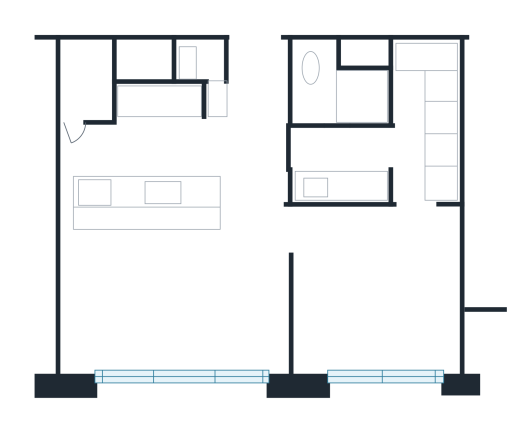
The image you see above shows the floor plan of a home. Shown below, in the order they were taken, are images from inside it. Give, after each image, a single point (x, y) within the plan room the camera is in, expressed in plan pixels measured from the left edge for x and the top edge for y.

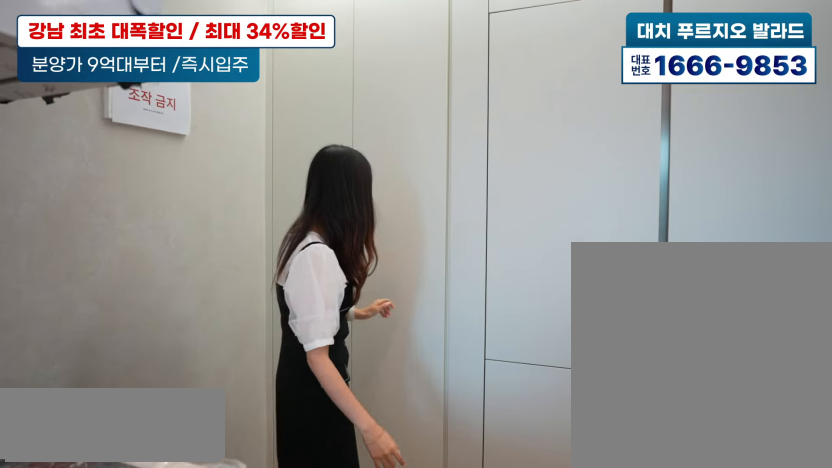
(151, 140)
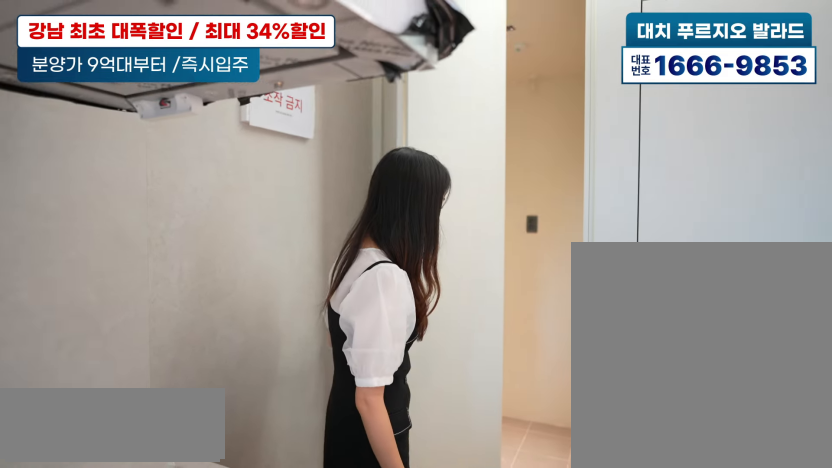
(152, 140)
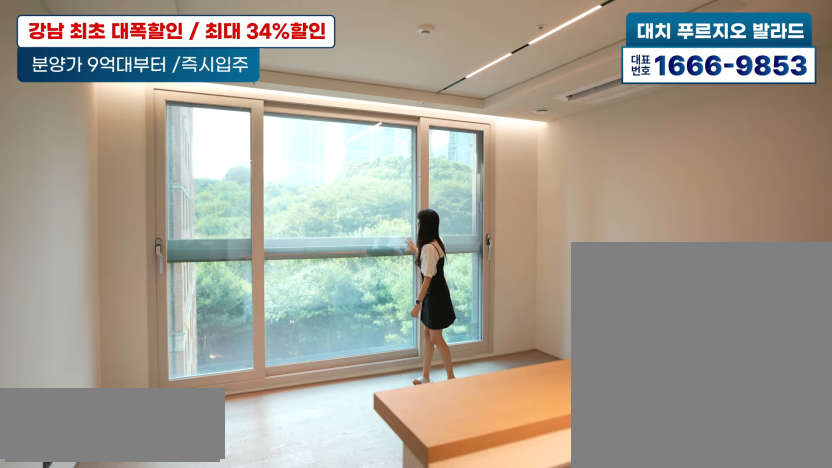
(168, 303)
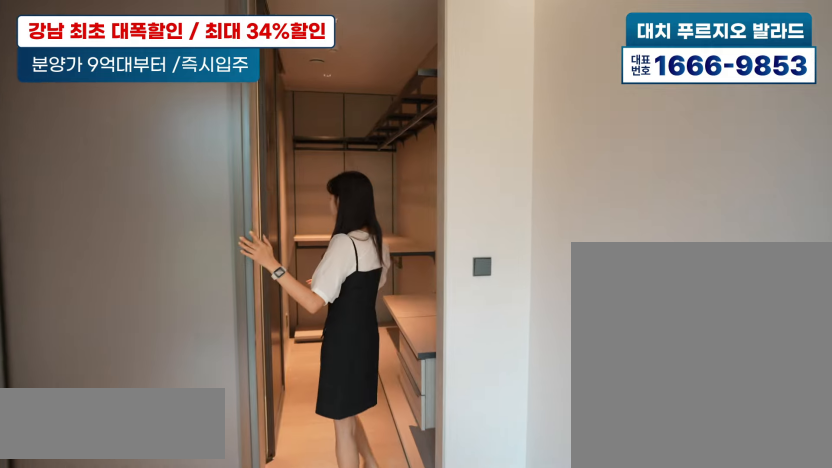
(381, 301)
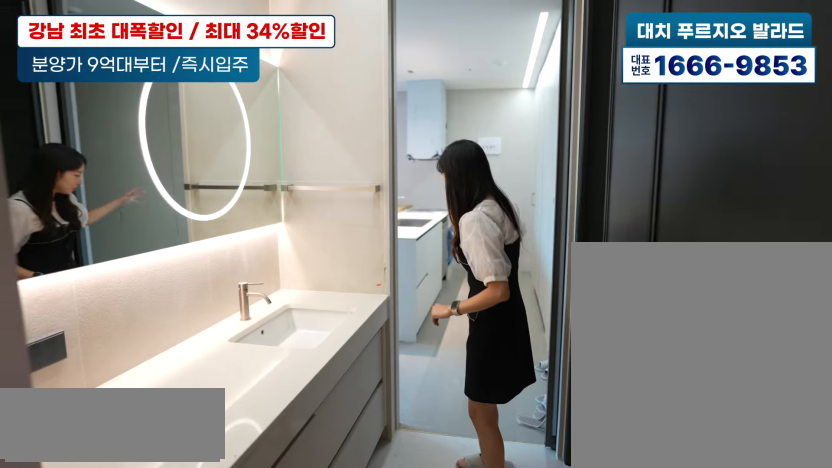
(387, 131)
